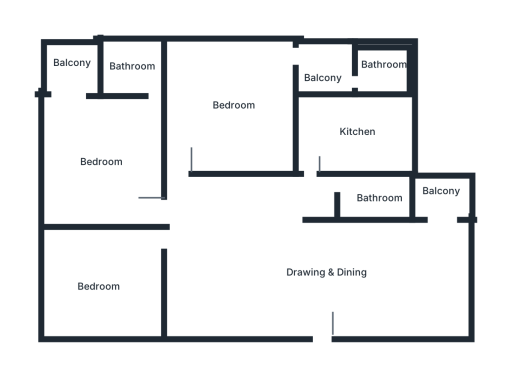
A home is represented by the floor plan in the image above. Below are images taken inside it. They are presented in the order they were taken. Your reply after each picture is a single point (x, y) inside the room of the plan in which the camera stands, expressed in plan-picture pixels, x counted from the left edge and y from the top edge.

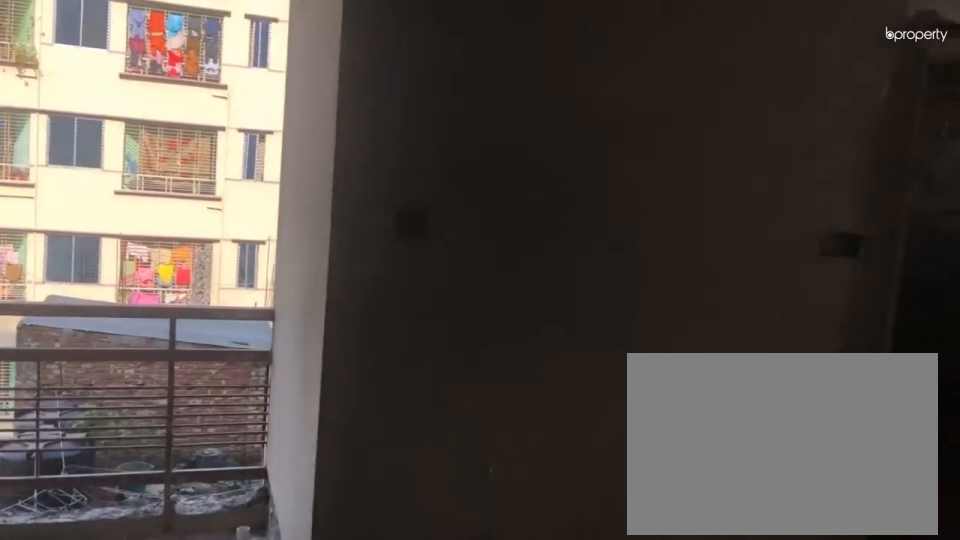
(101, 158)
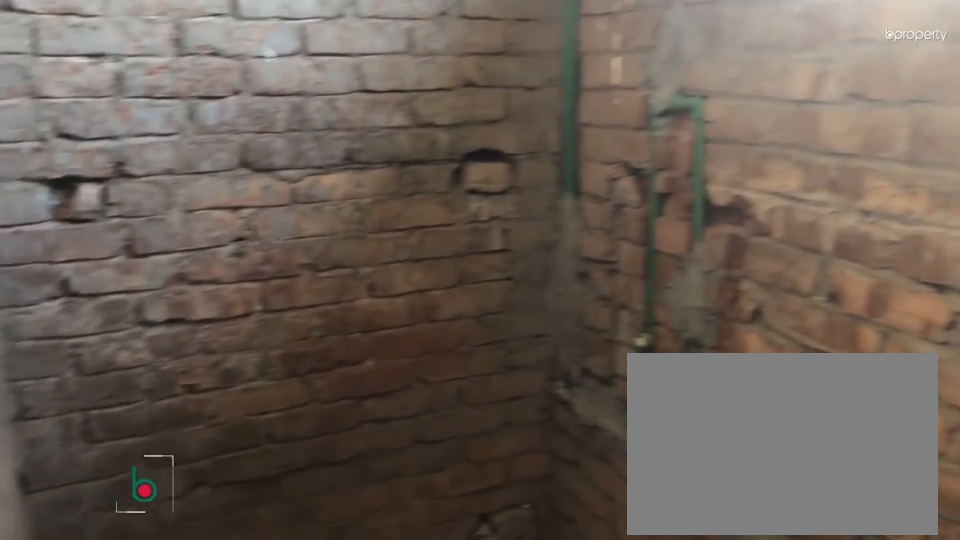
(129, 67)
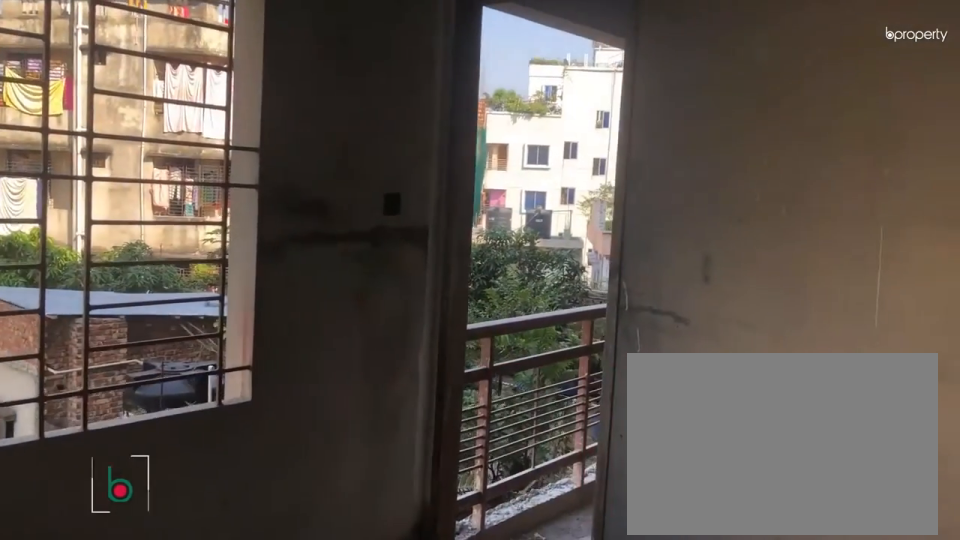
(229, 107)
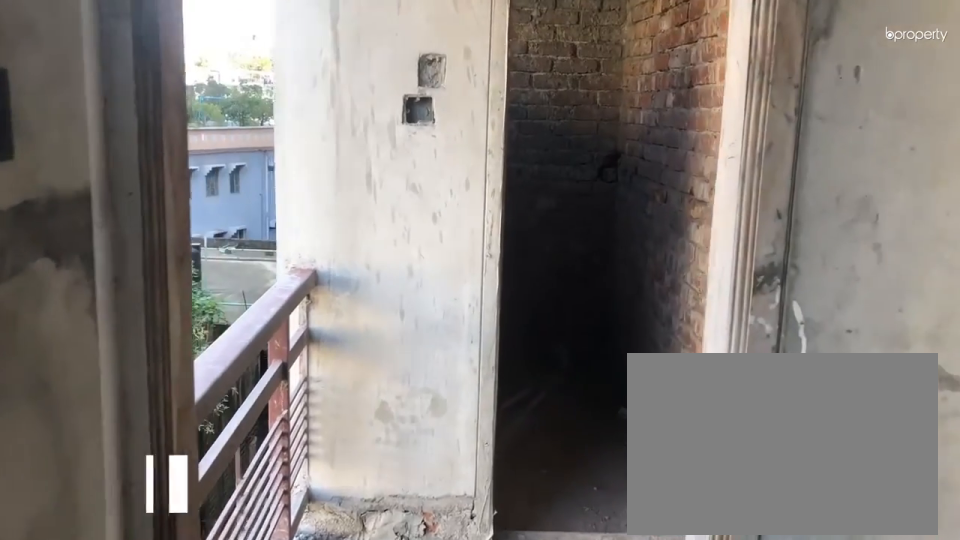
(323, 65)
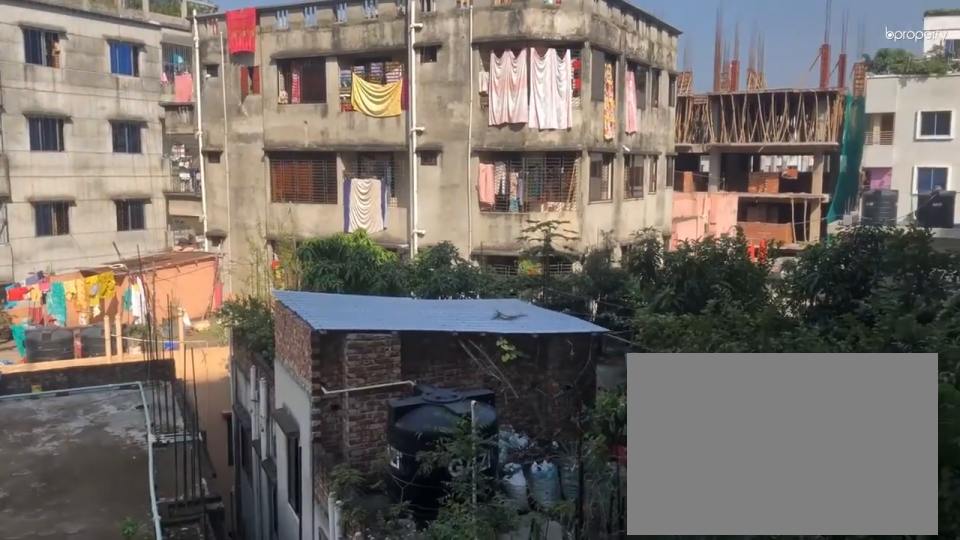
(323, 65)
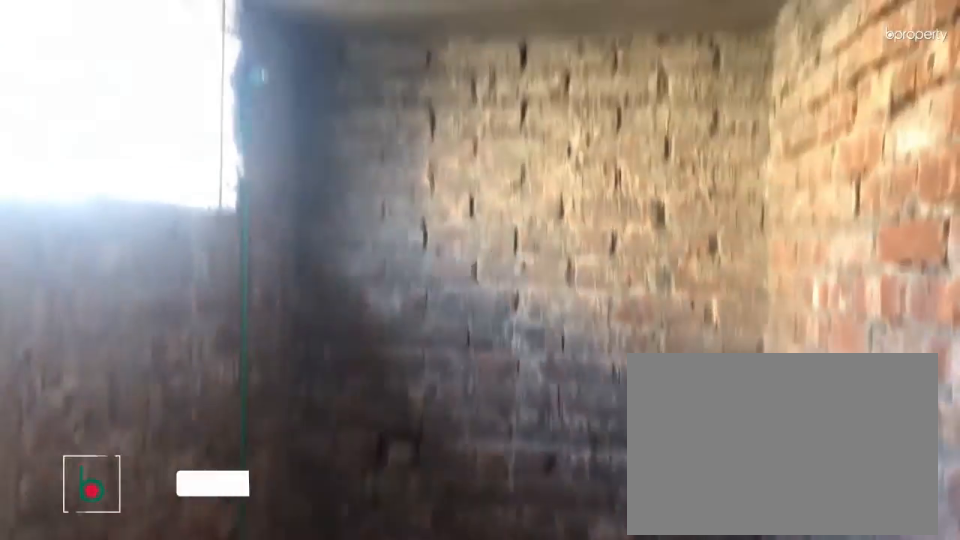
(381, 69)
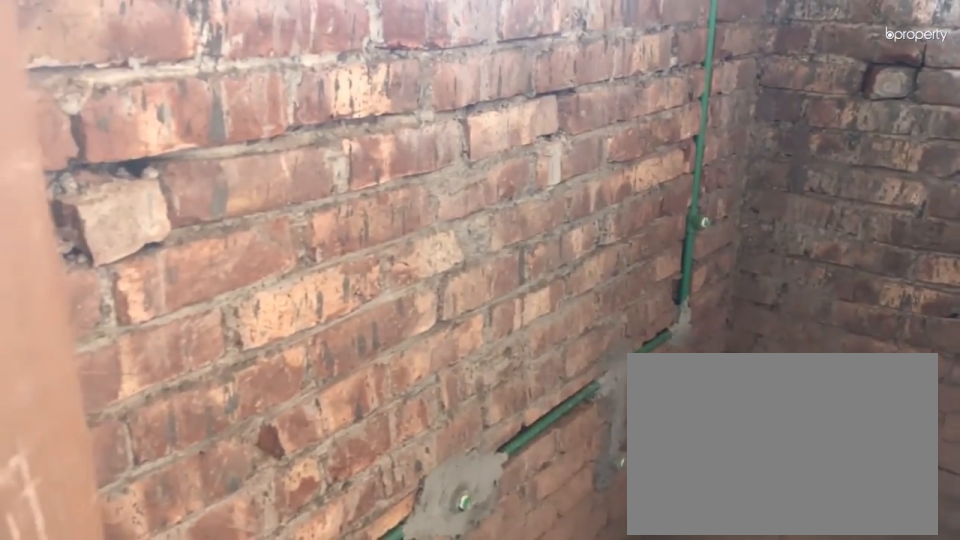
(382, 68)
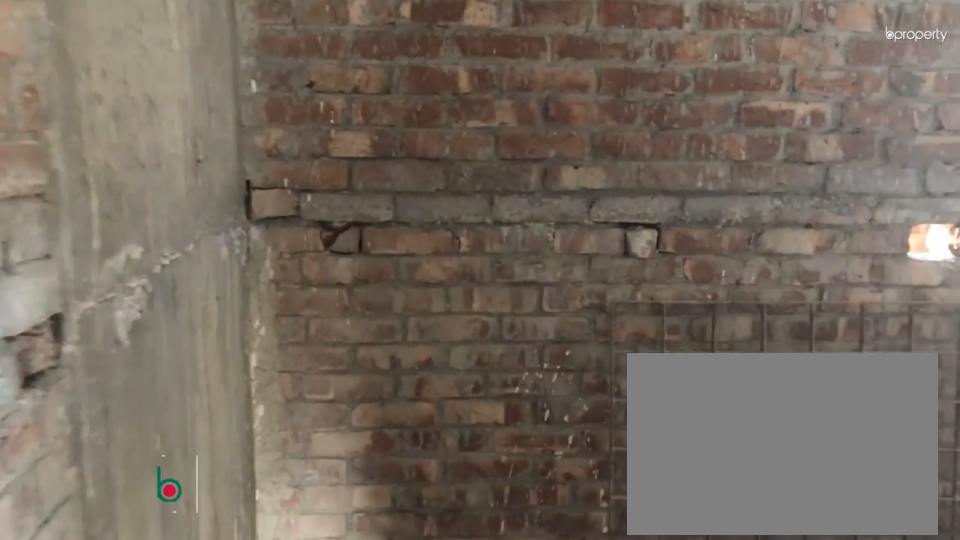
(344, 134)
